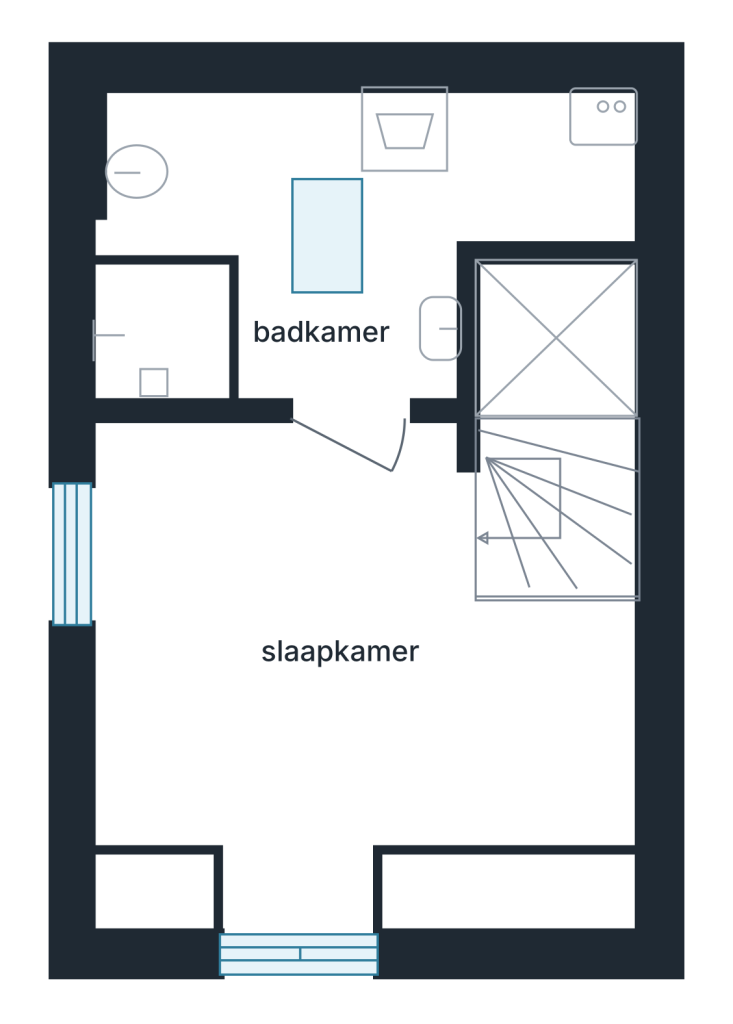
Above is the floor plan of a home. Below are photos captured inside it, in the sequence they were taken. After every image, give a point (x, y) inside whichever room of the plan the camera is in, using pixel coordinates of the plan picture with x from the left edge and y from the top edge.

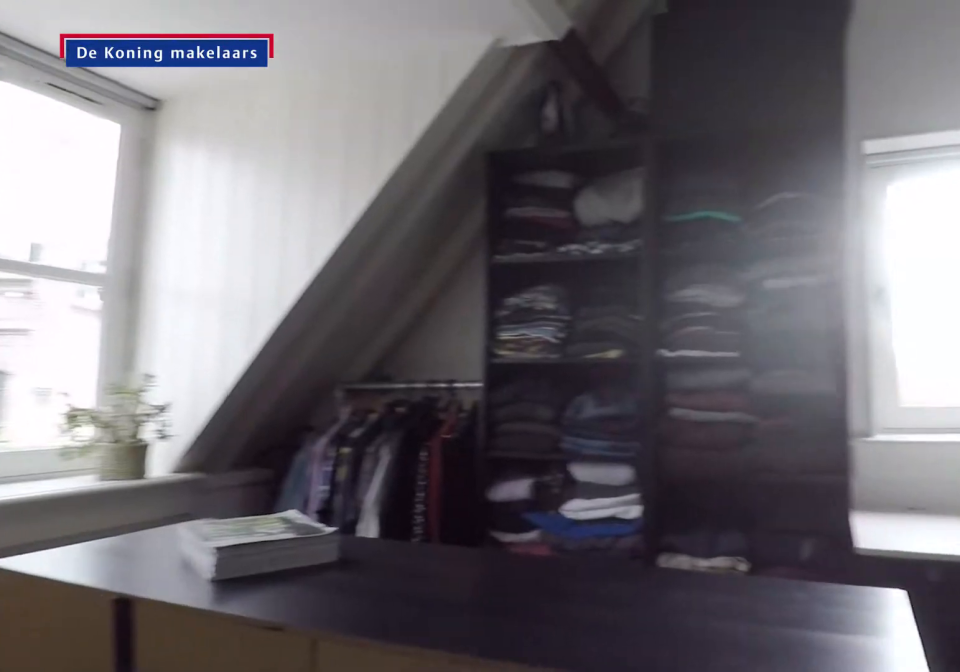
(309, 902)
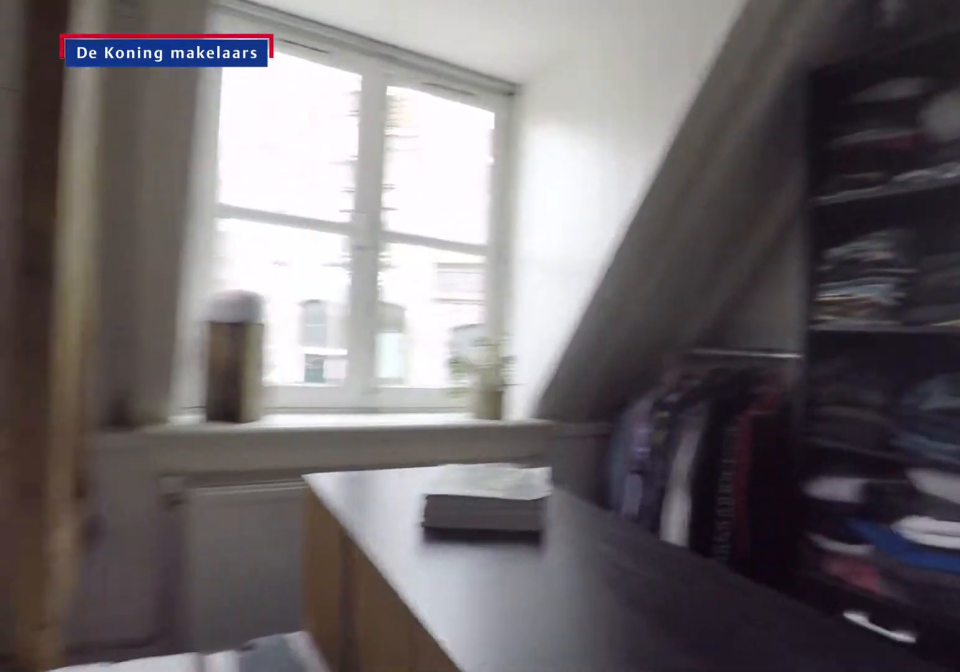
(309, 902)
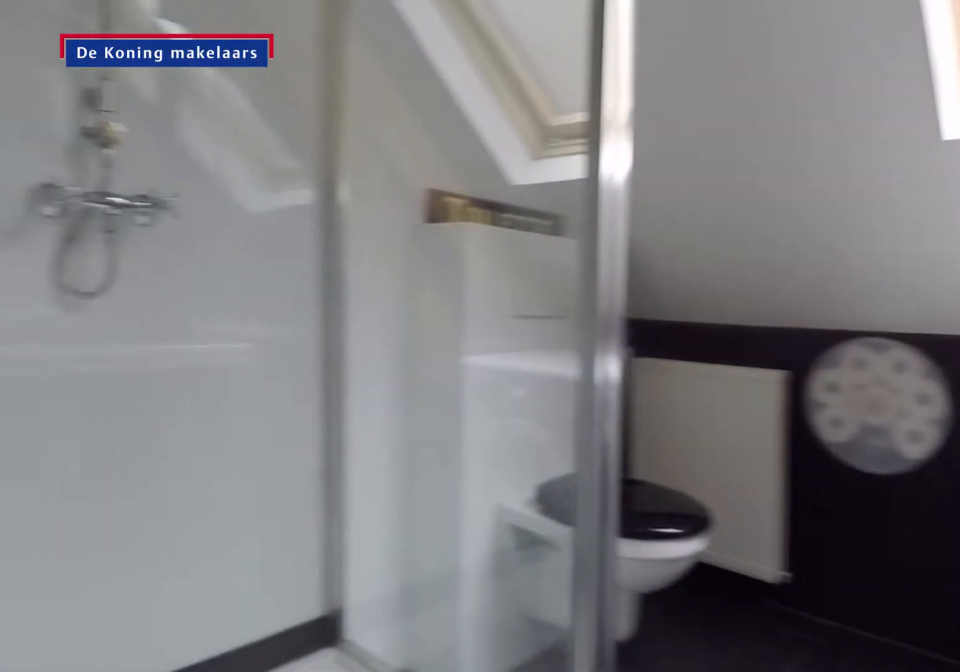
(329, 260)
